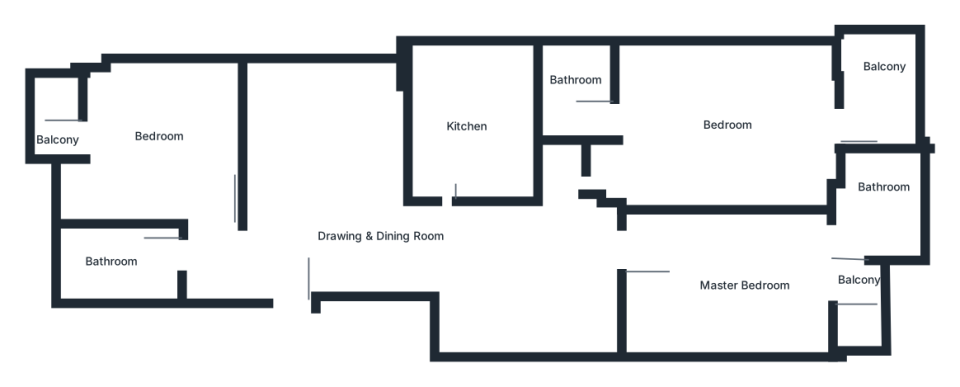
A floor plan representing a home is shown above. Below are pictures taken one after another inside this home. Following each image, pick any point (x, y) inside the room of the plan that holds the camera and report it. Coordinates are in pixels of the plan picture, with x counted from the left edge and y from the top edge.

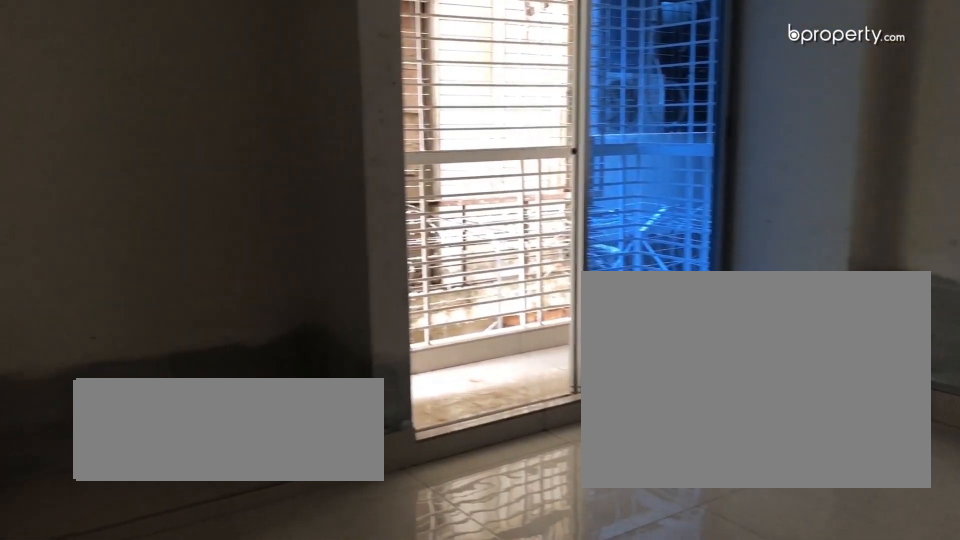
(159, 139)
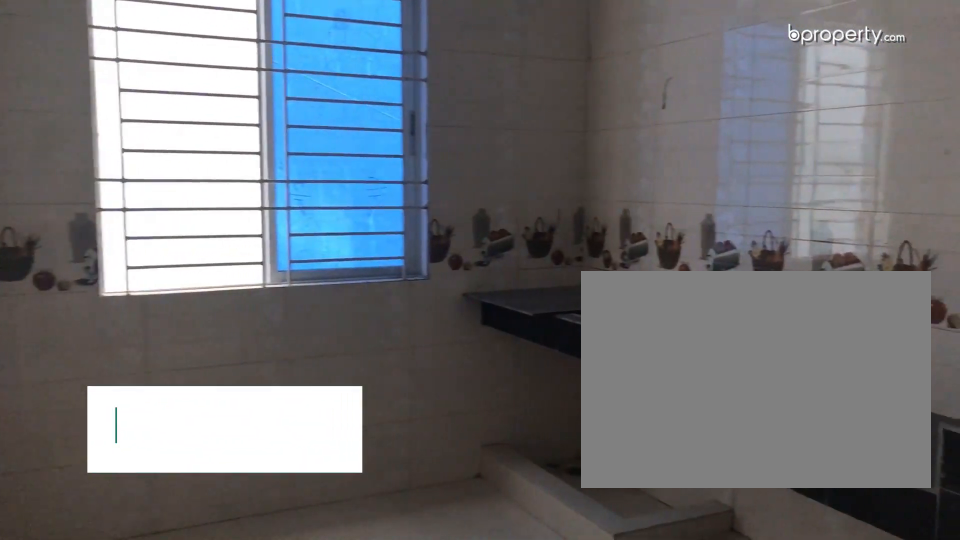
(475, 130)
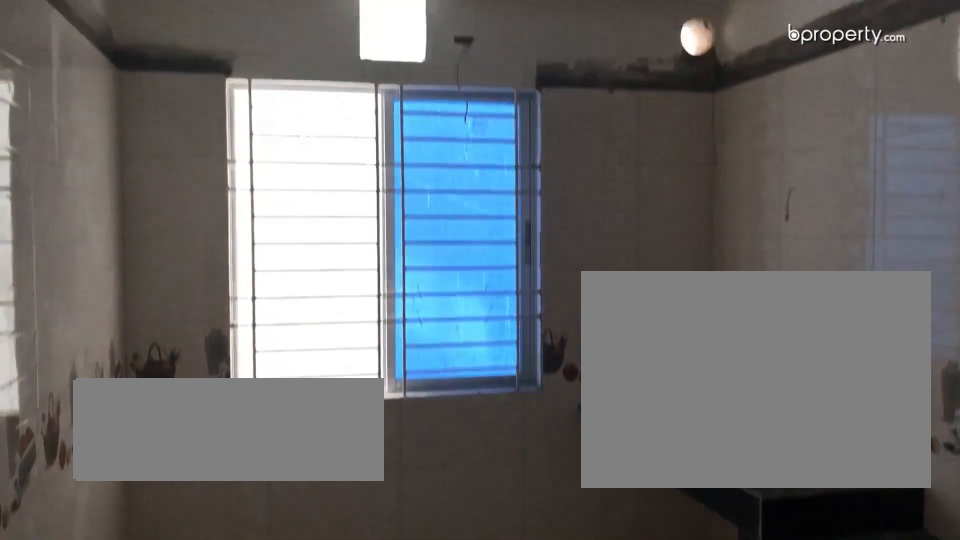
(470, 132)
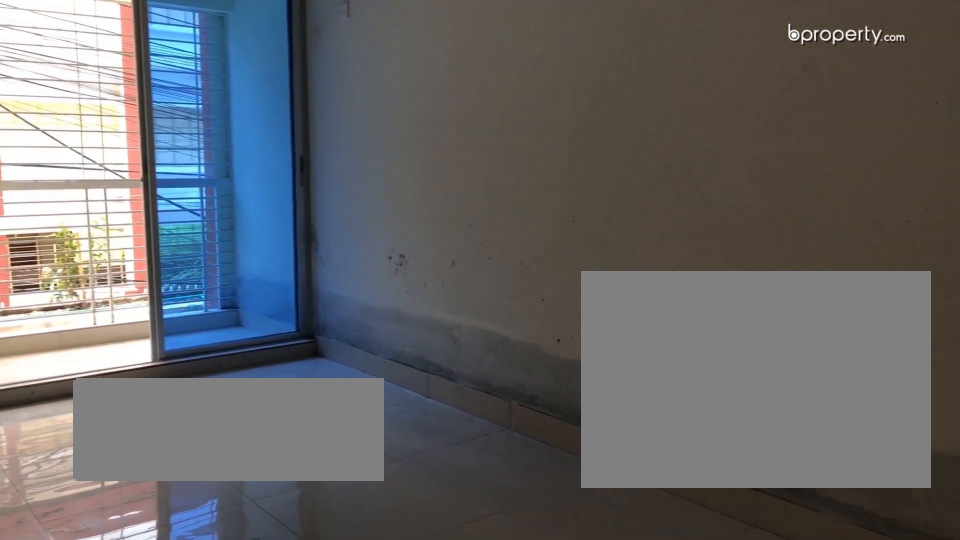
(758, 278)
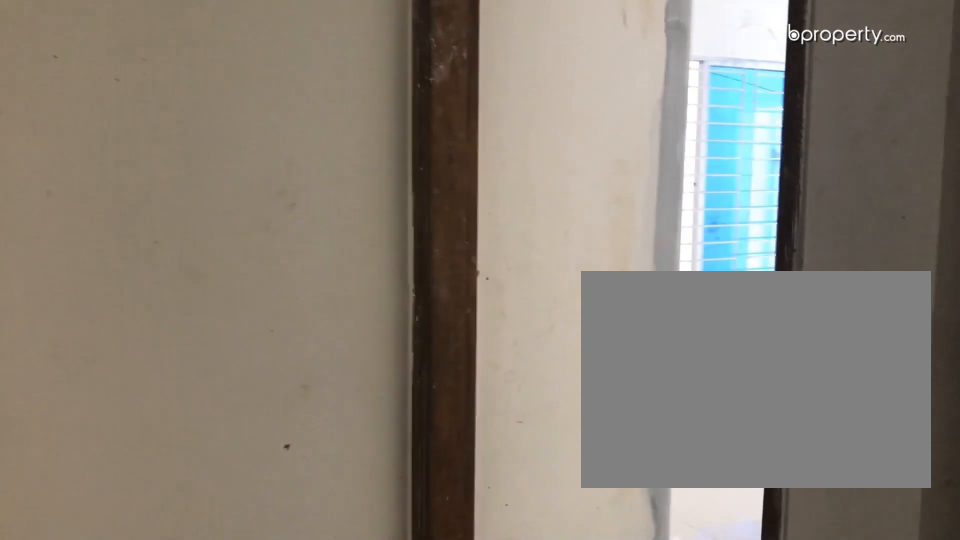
(607, 164)
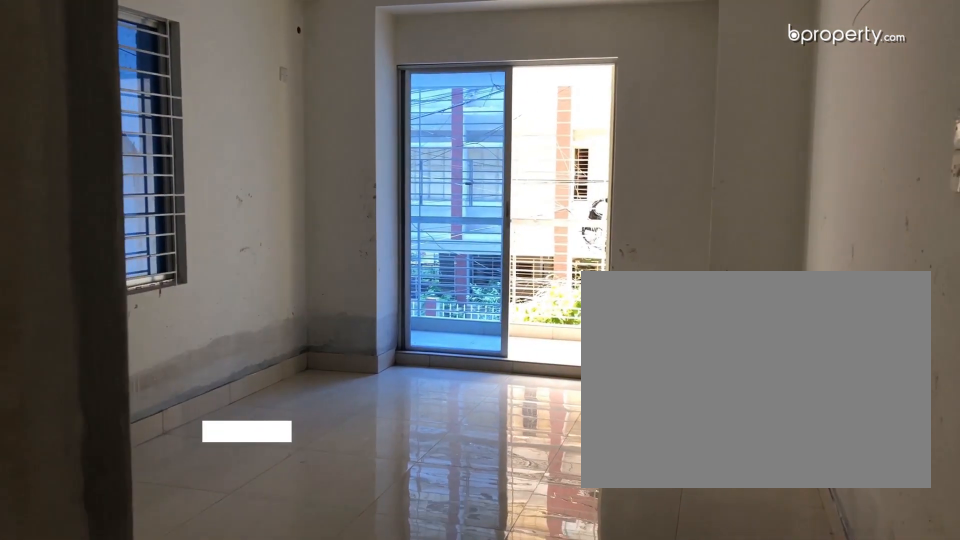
(721, 129)
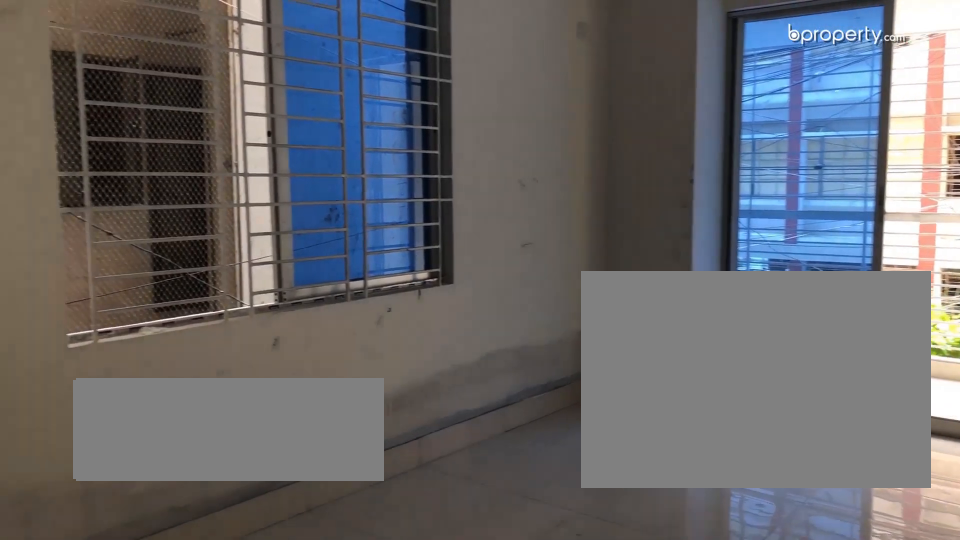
(721, 129)
